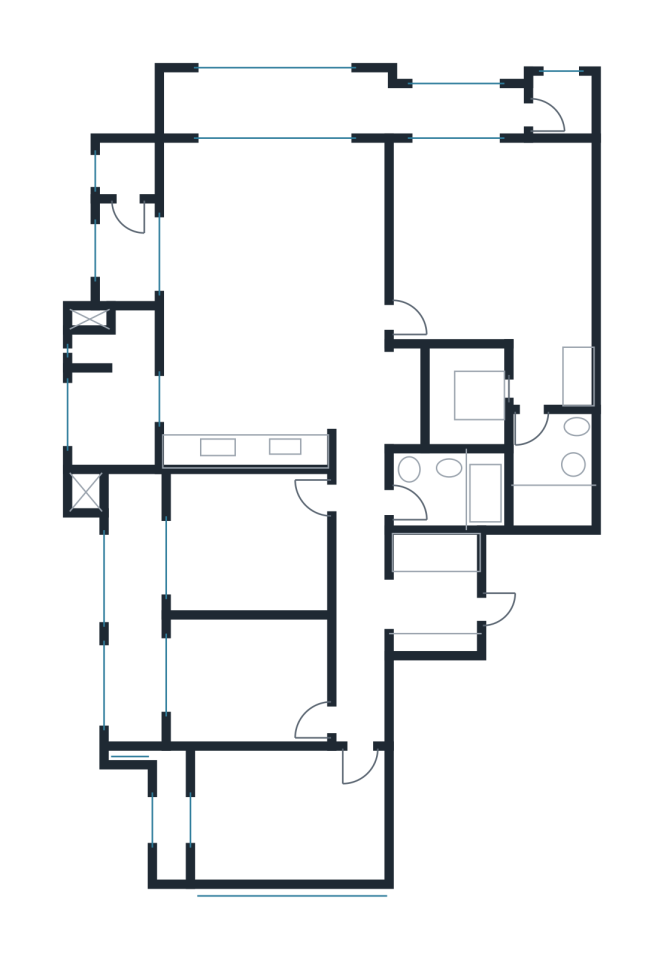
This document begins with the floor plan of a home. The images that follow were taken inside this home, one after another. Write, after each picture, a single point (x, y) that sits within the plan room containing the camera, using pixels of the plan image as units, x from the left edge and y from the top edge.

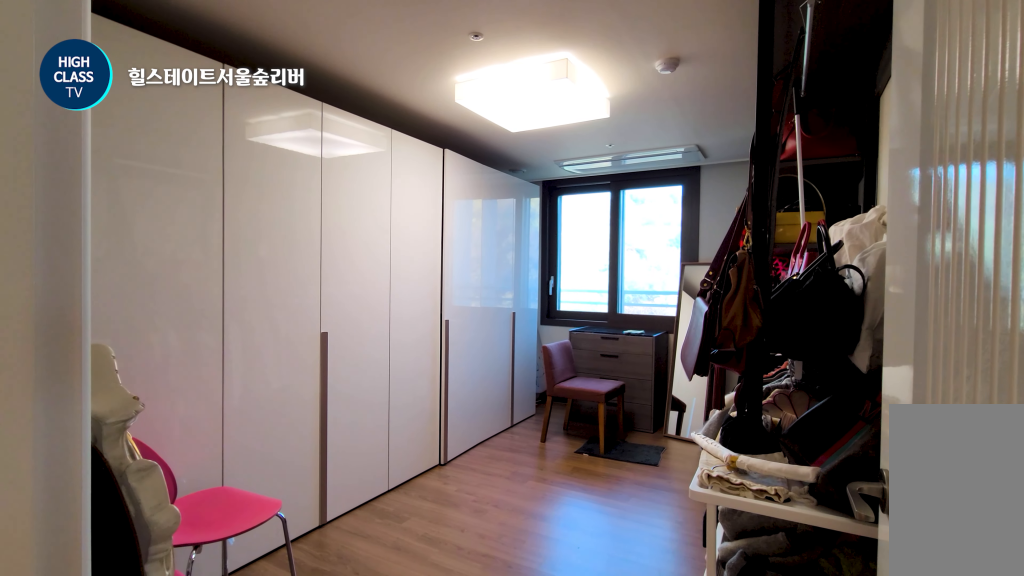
(220, 542)
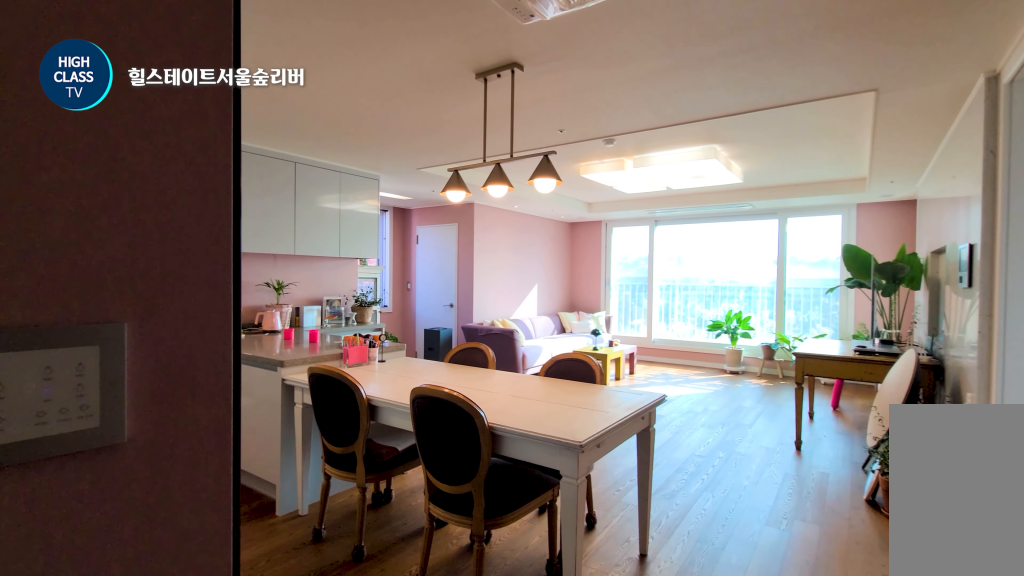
(359, 591)
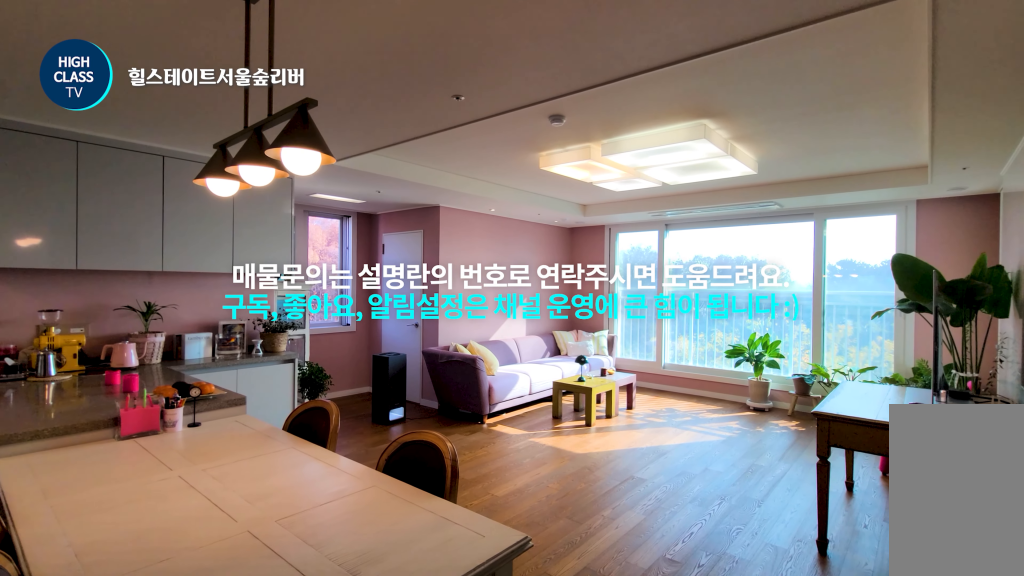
(274, 281)
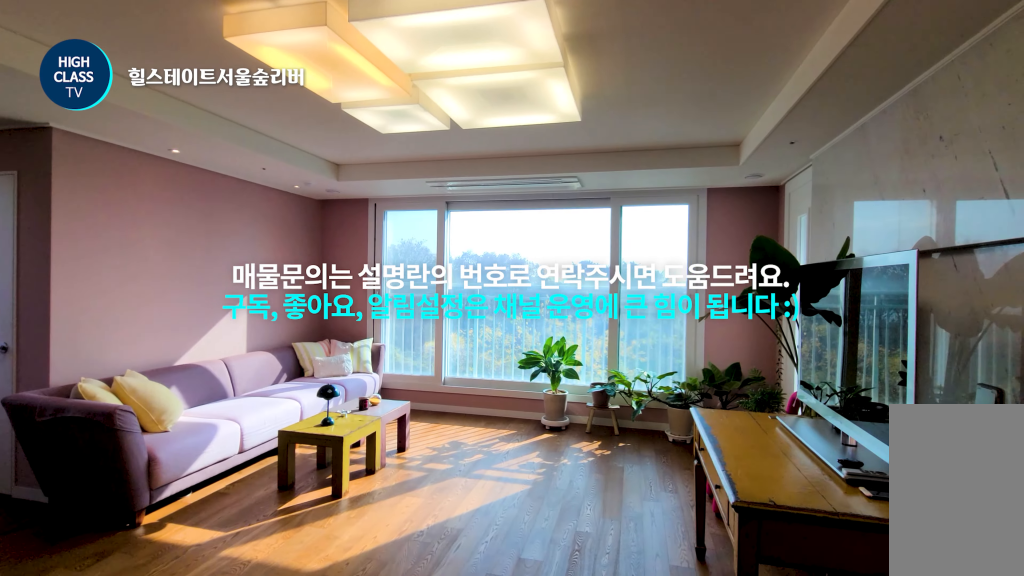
(274, 281)
